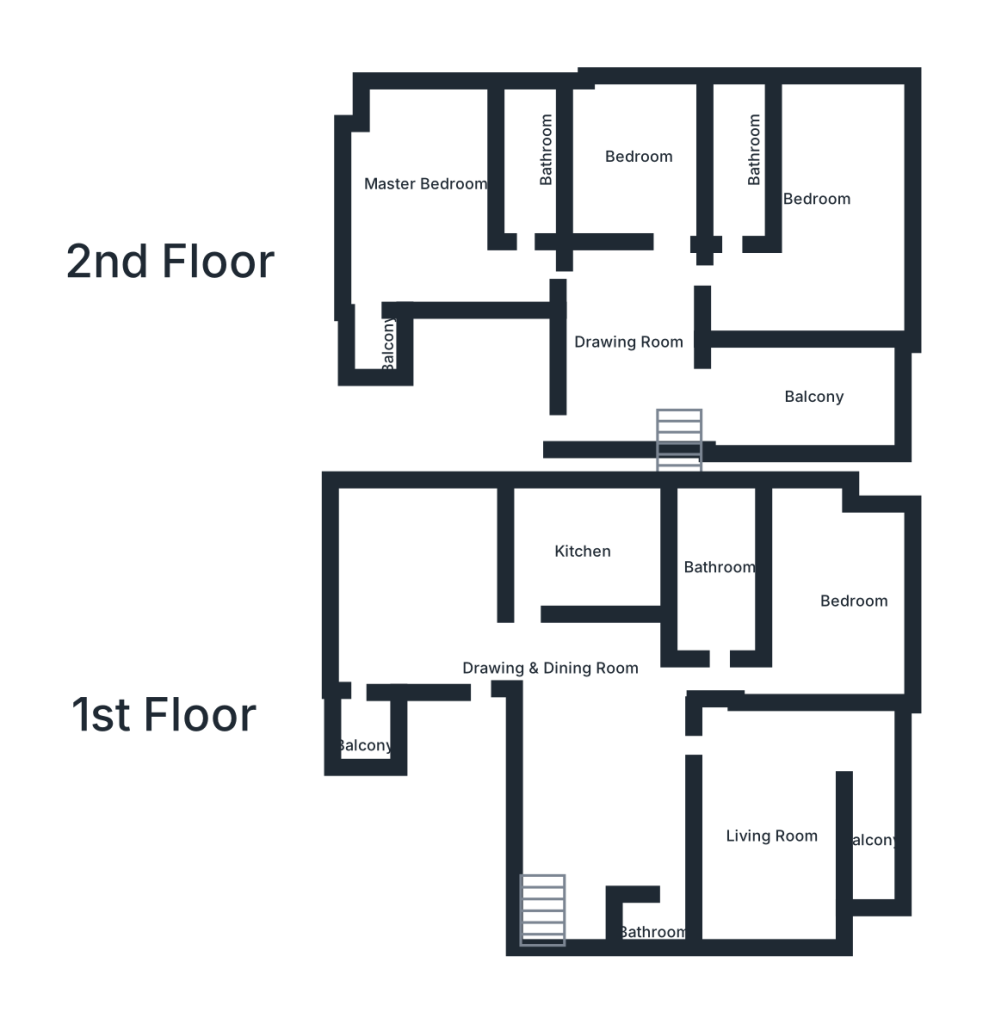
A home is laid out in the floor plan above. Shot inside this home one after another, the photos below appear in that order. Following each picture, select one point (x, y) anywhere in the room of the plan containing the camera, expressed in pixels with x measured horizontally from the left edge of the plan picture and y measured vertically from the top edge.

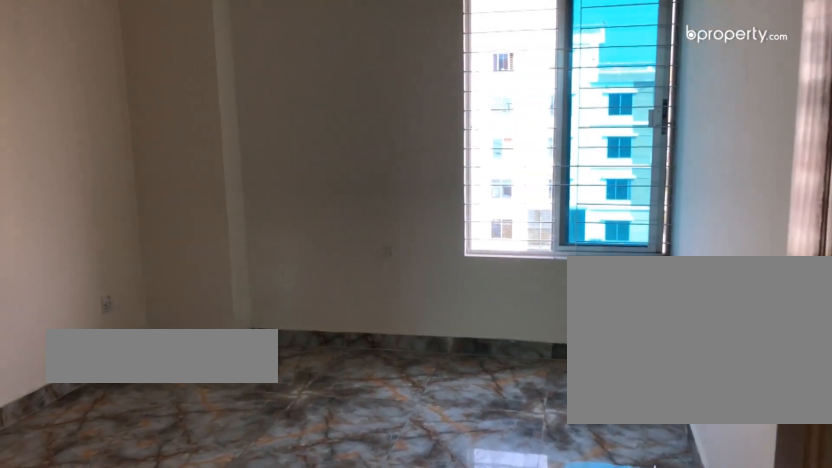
(647, 160)
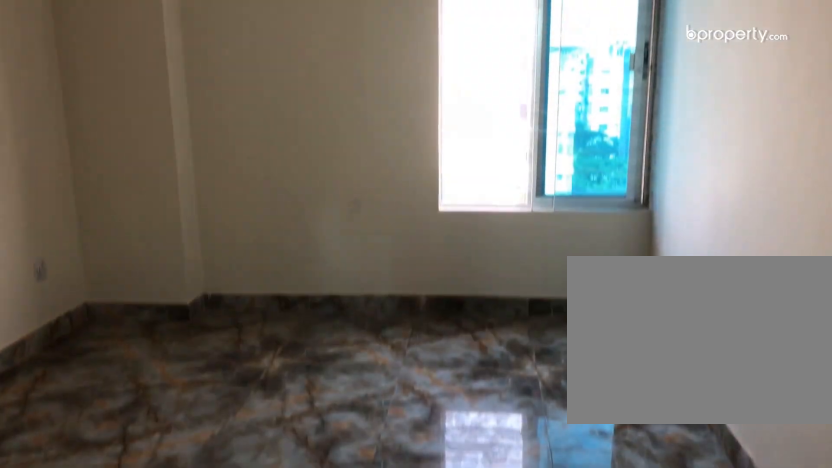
(647, 160)
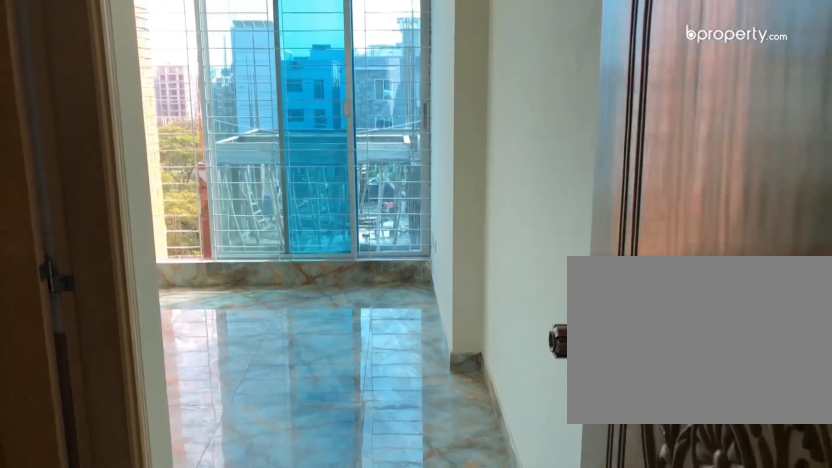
(766, 291)
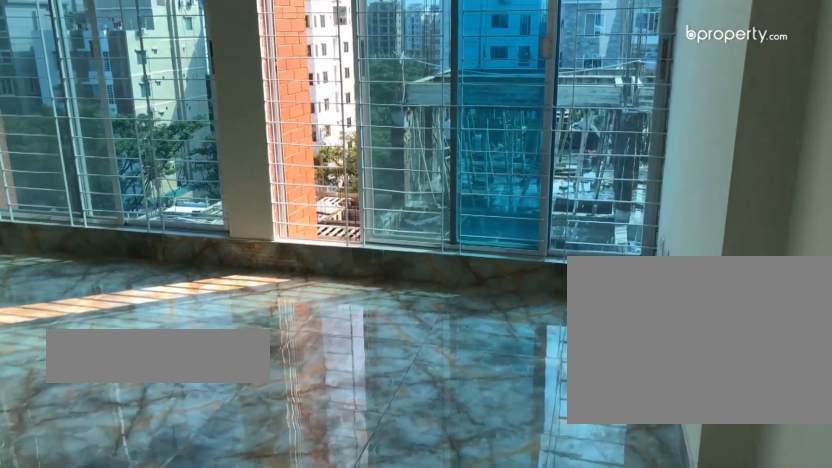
(839, 245)
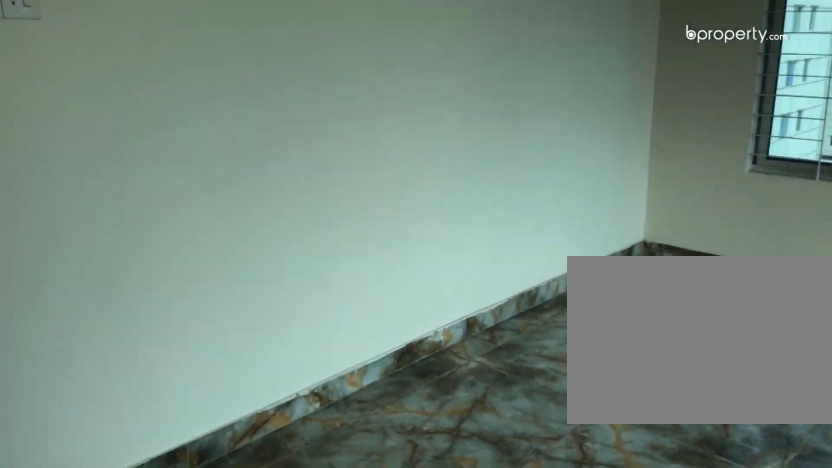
(839, 256)
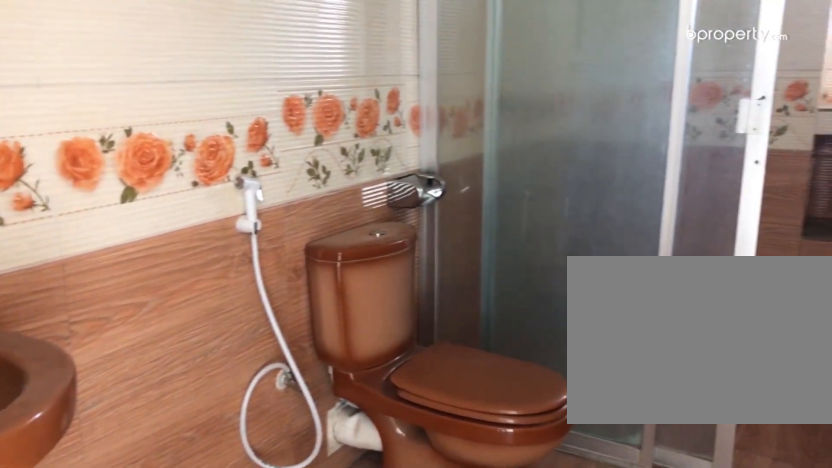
(737, 176)
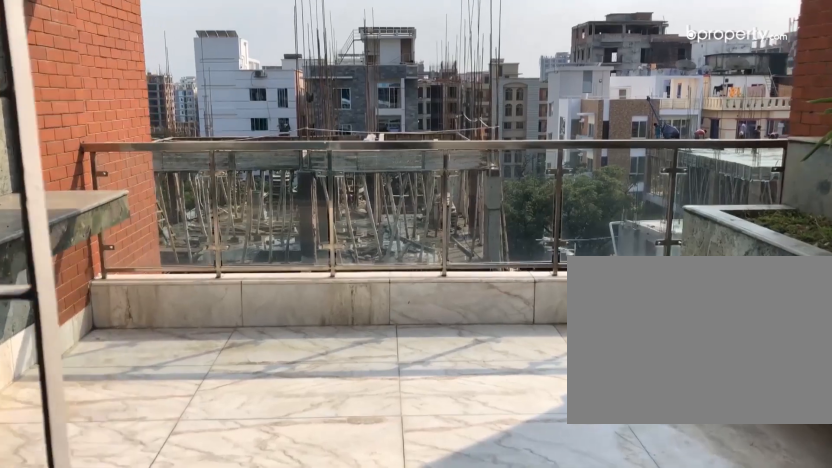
(756, 382)
